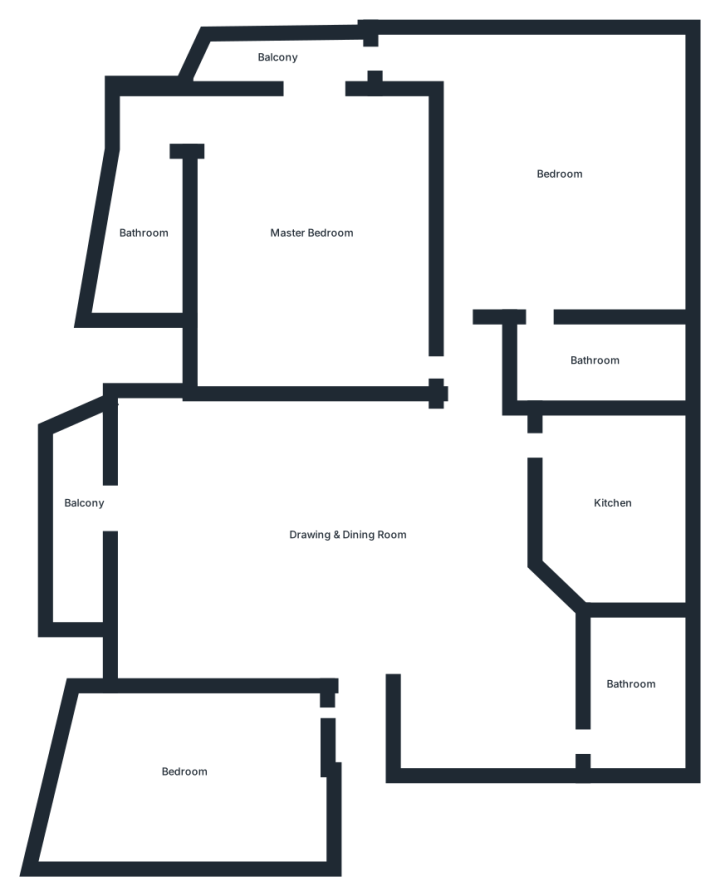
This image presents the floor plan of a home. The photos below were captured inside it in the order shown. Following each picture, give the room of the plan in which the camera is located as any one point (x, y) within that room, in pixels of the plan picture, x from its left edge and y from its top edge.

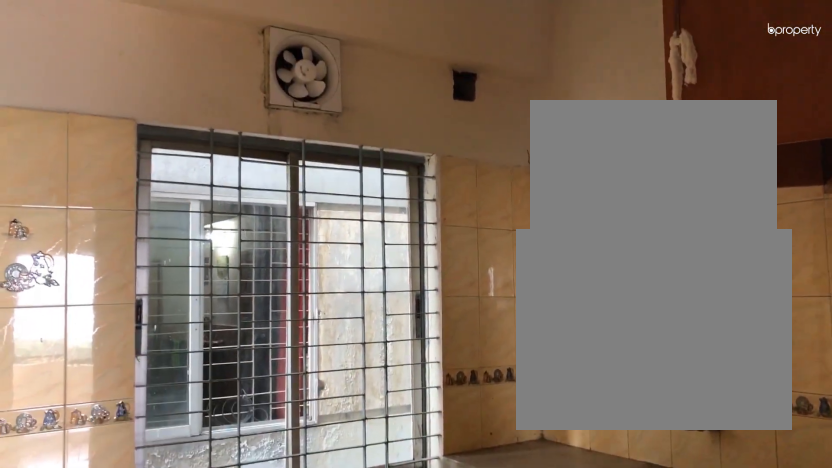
(611, 502)
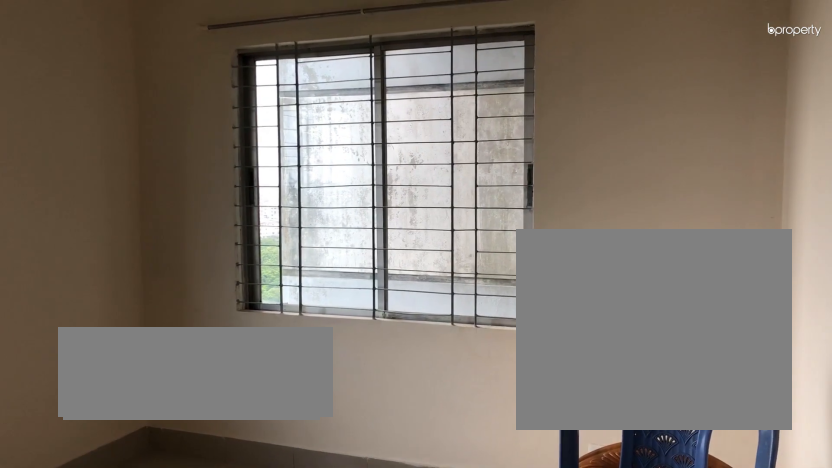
(559, 173)
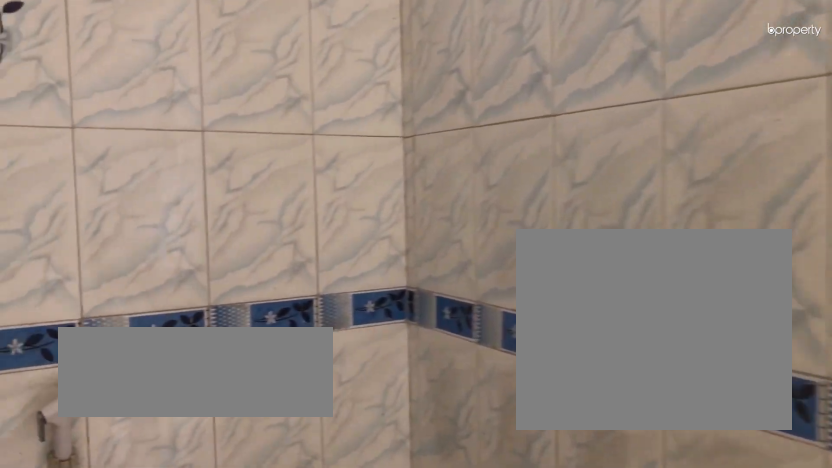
(594, 360)
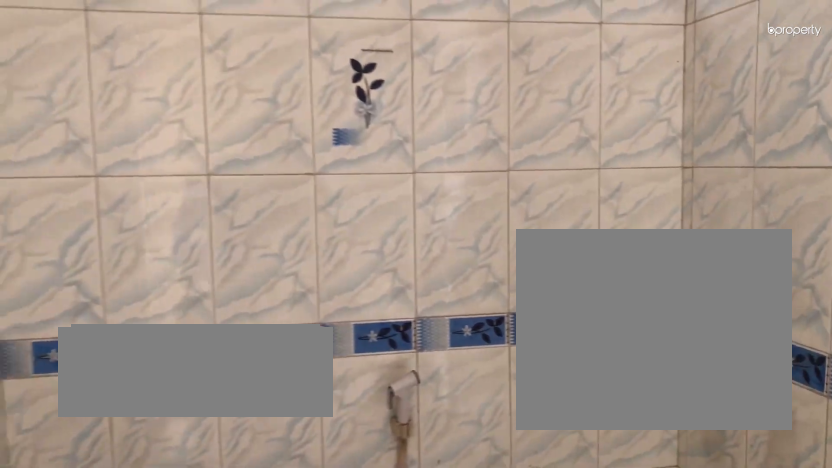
(594, 360)
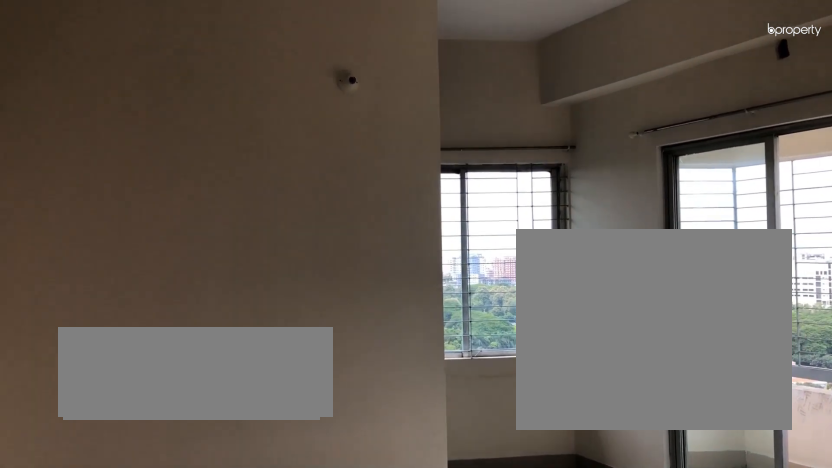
(312, 232)
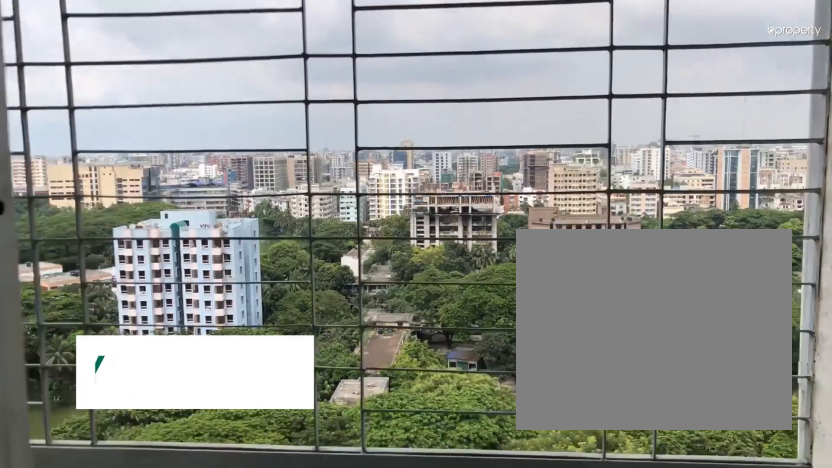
(278, 57)
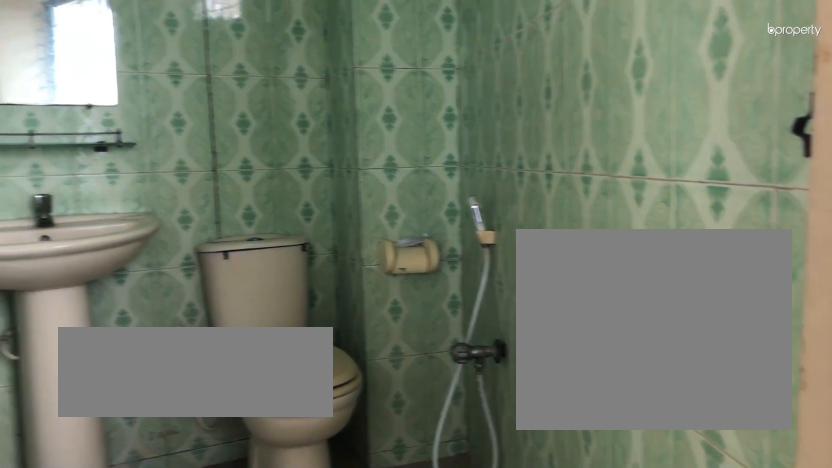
(142, 232)
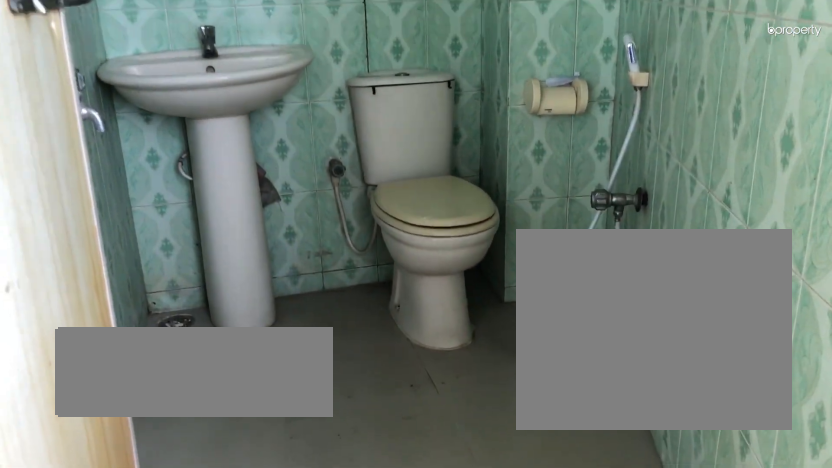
(142, 232)
